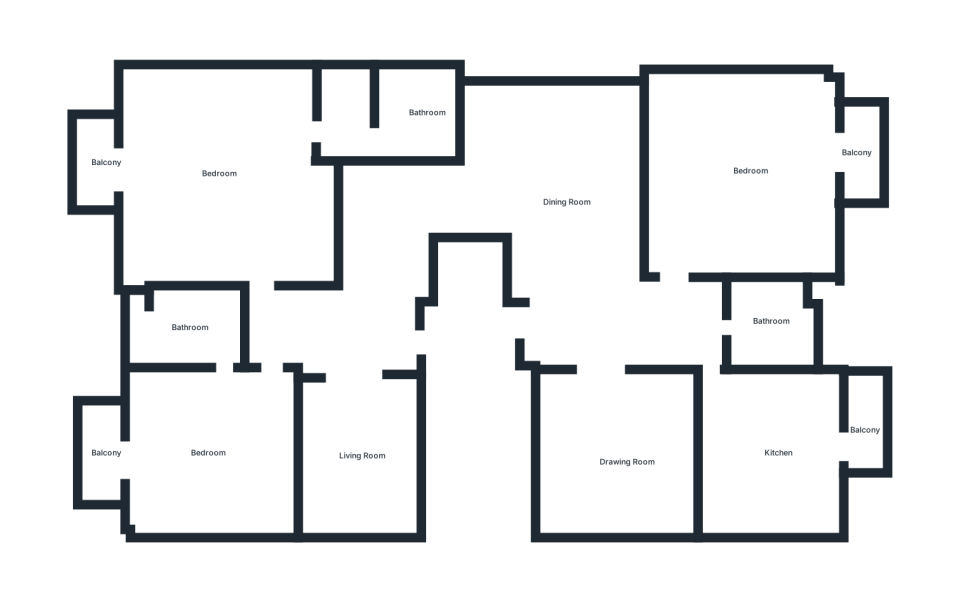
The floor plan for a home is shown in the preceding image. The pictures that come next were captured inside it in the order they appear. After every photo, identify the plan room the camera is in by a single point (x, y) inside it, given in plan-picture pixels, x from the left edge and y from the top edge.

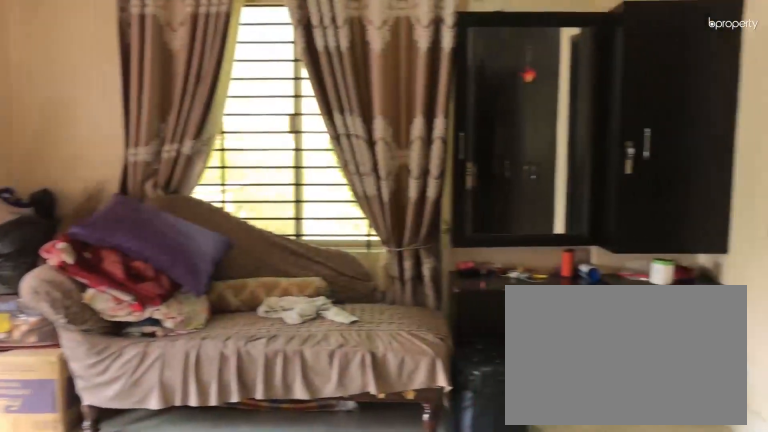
(208, 167)
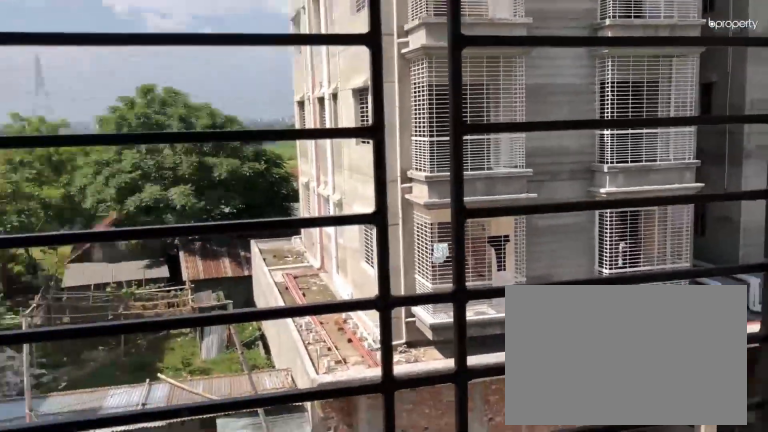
(98, 163)
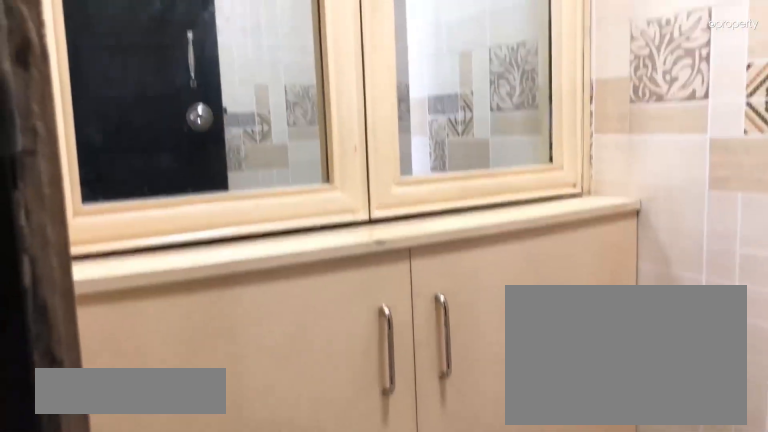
(355, 131)
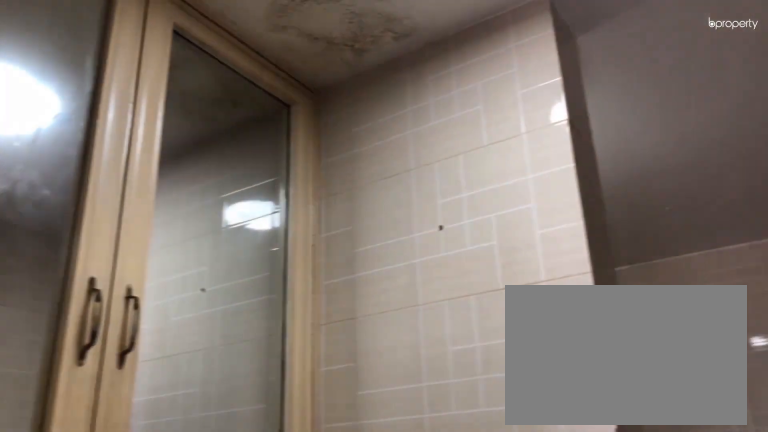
(355, 131)
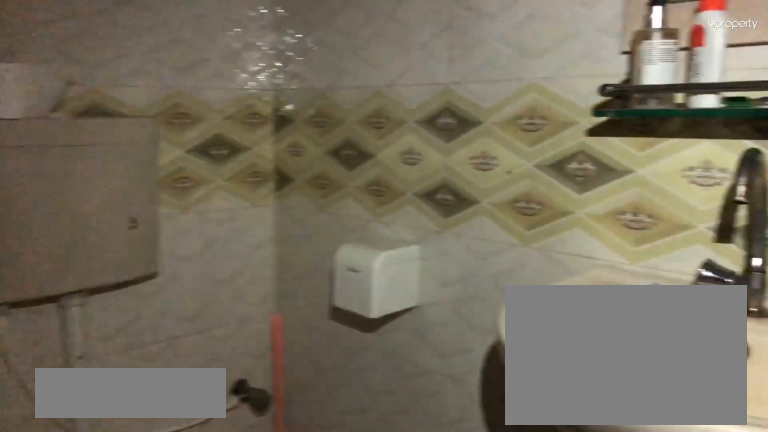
(766, 322)
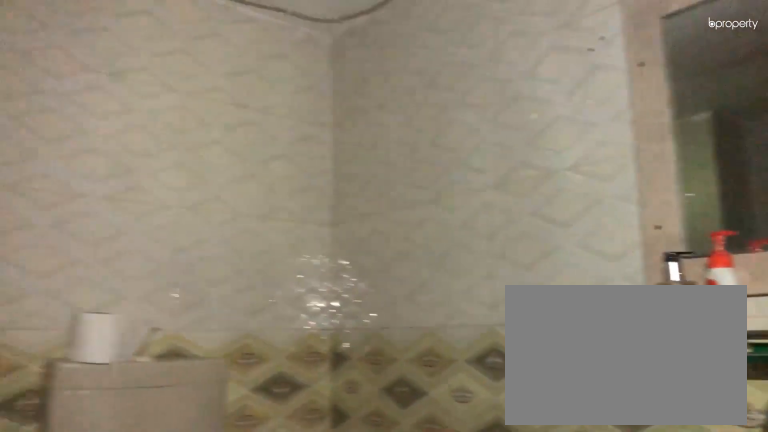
(766, 322)
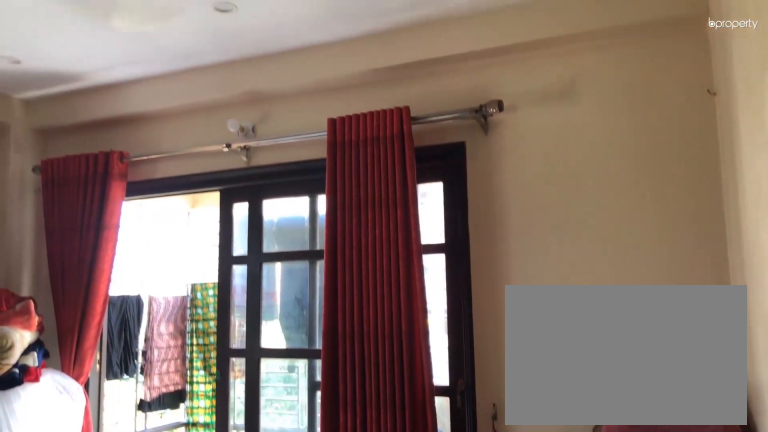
(742, 163)
